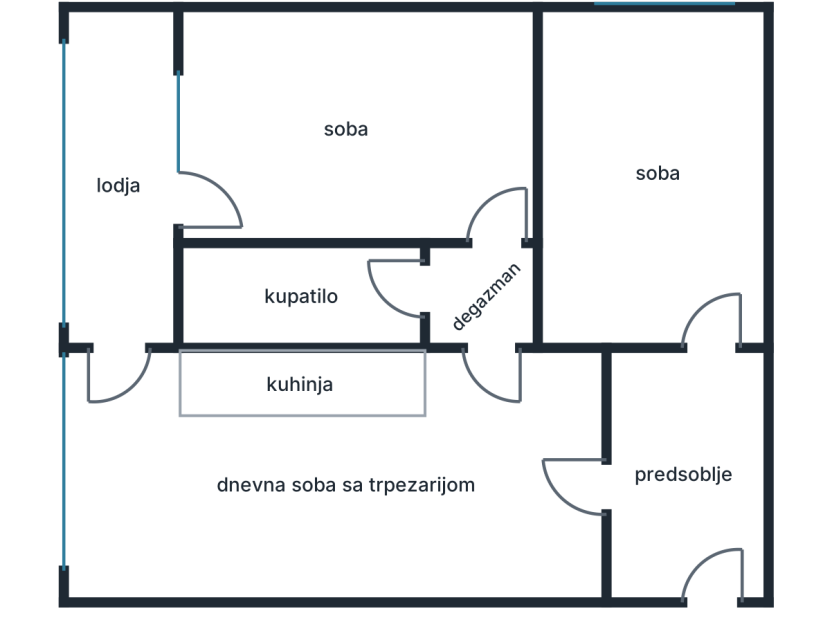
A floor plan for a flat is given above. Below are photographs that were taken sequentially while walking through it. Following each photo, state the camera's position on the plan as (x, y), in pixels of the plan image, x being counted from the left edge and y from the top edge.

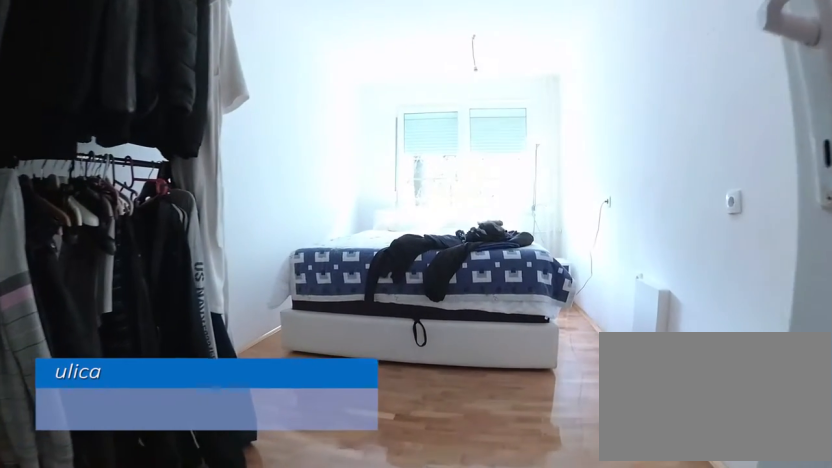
(718, 359)
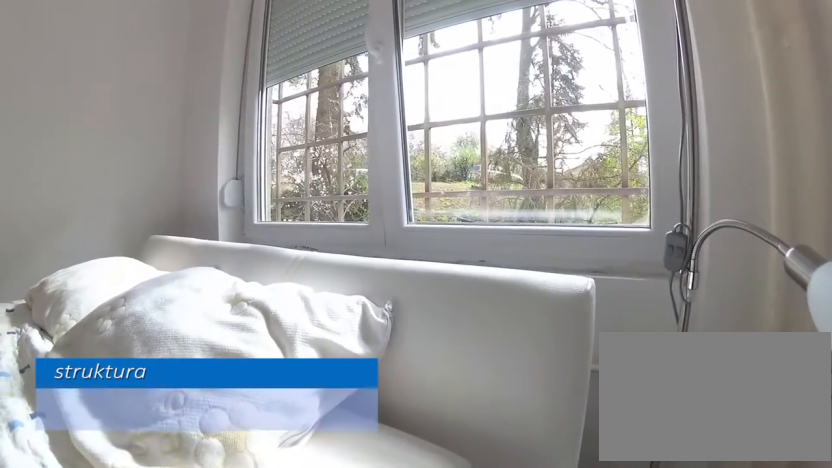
(720, 77)
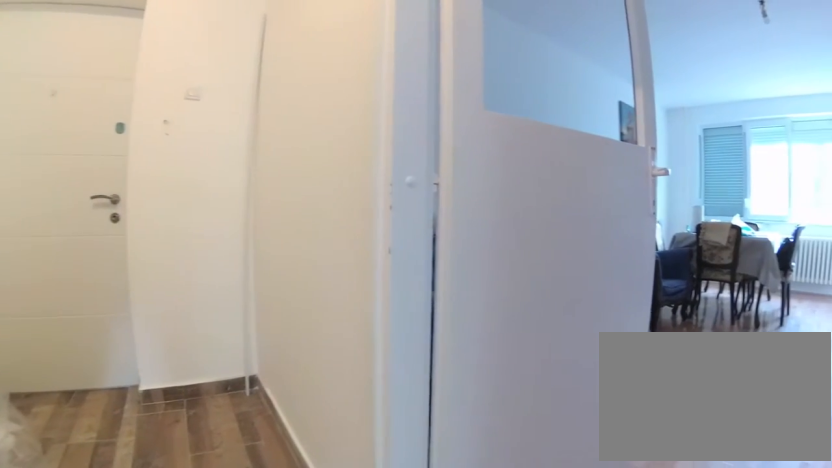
(699, 452)
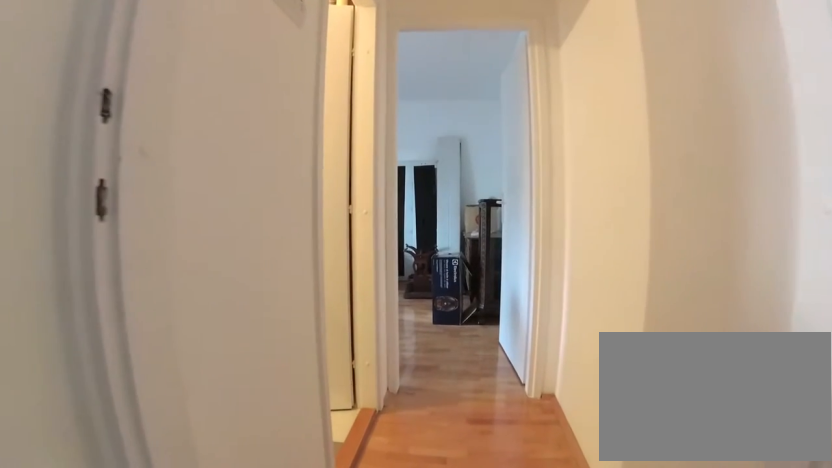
(471, 413)
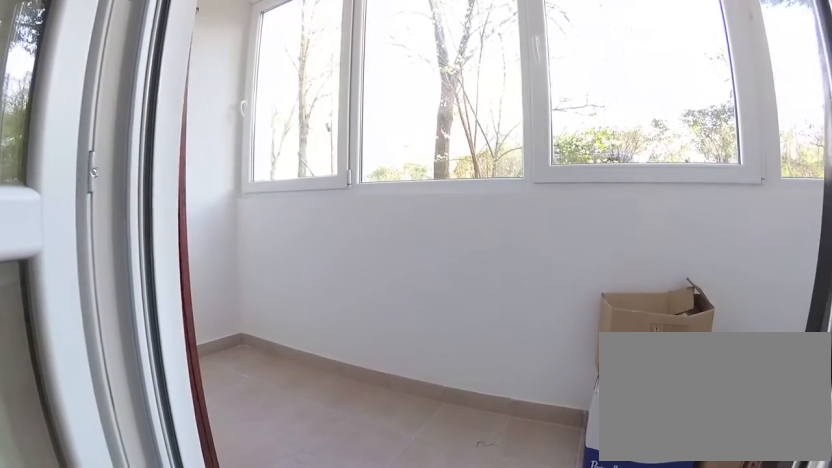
(203, 192)
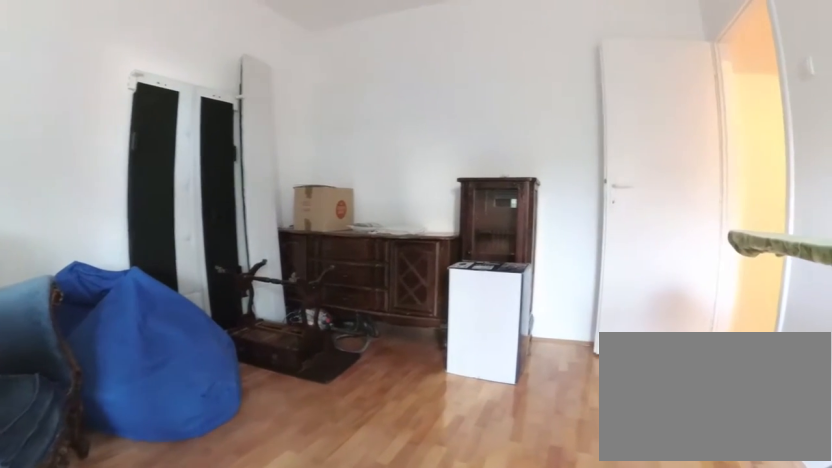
(251, 204)
